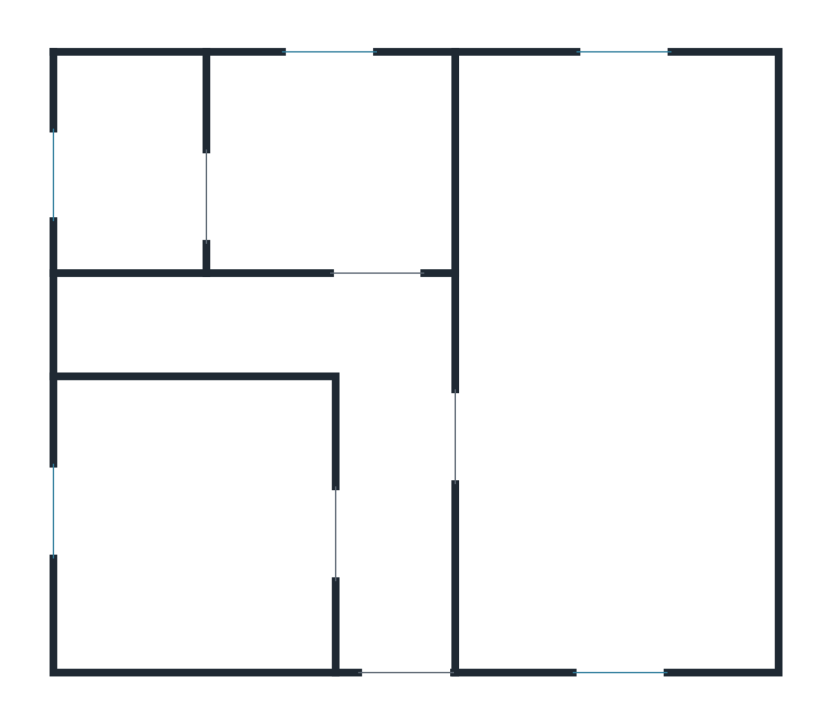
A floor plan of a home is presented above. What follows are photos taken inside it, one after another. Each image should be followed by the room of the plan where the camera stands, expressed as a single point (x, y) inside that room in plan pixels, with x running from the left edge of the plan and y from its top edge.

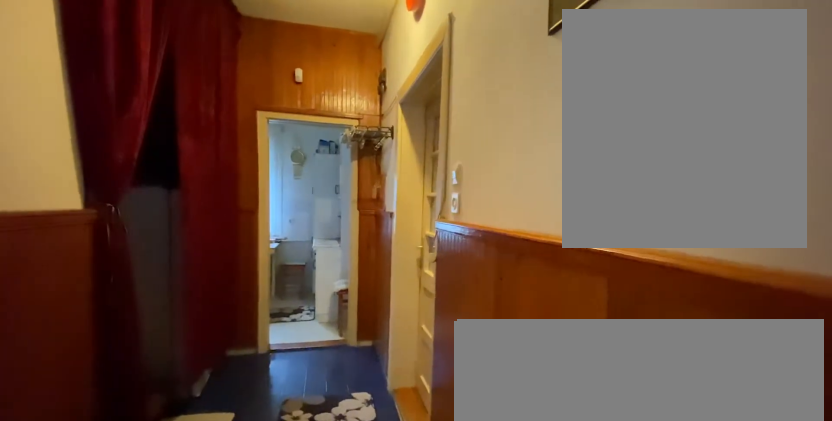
(398, 536)
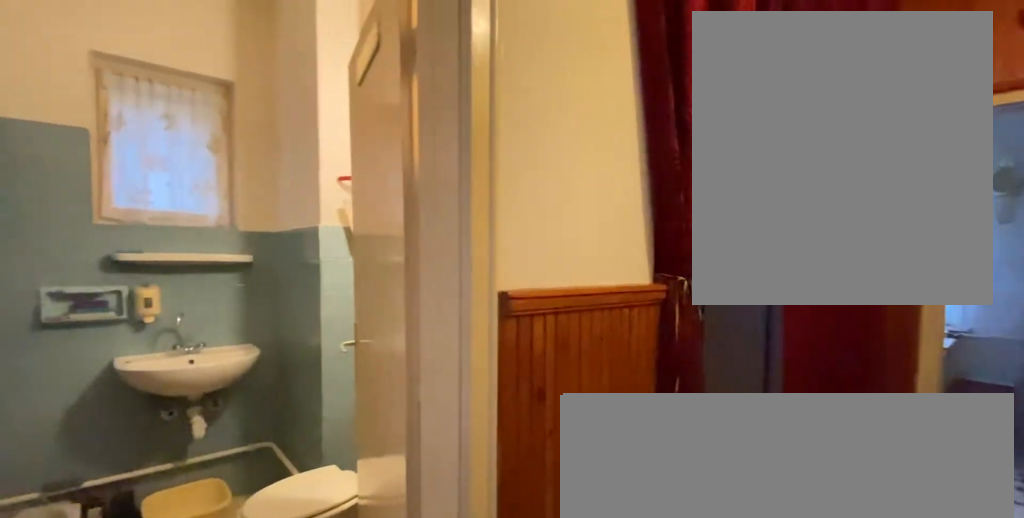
(398, 536)
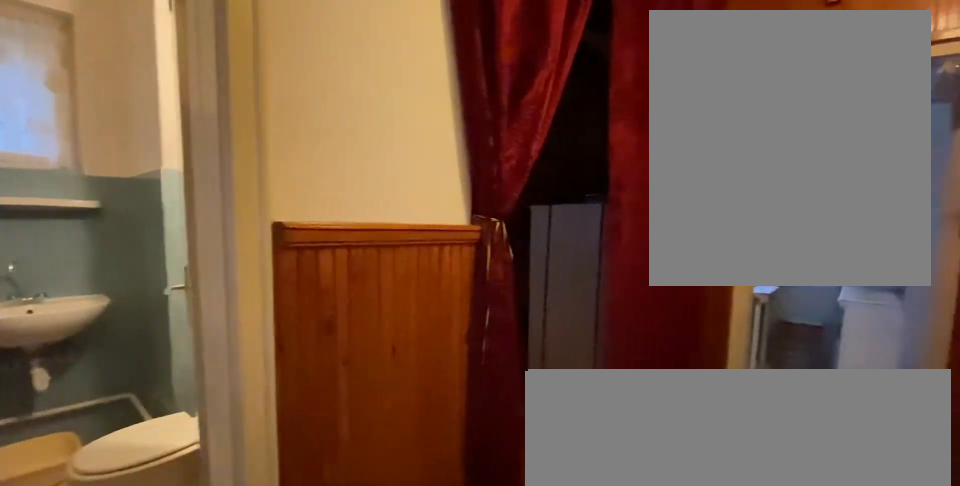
(398, 536)
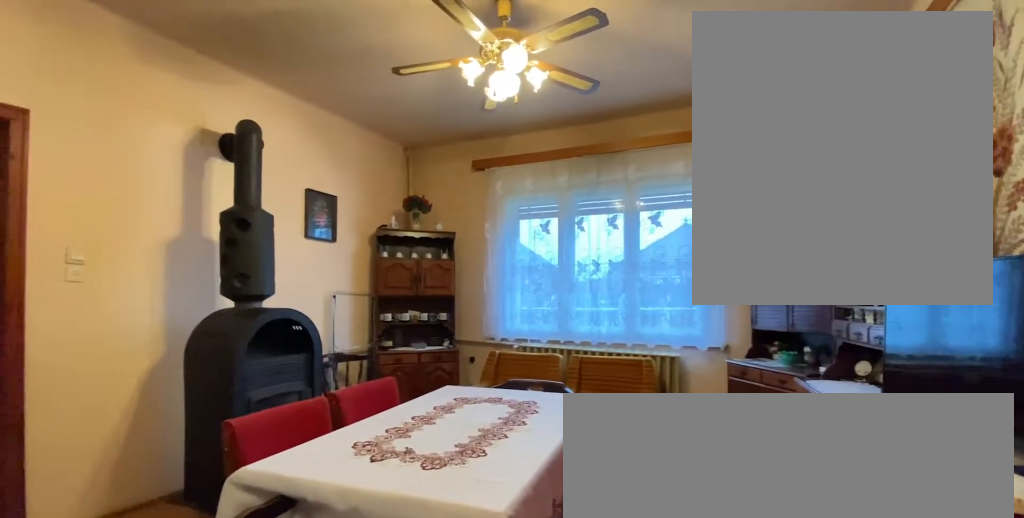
(632, 378)
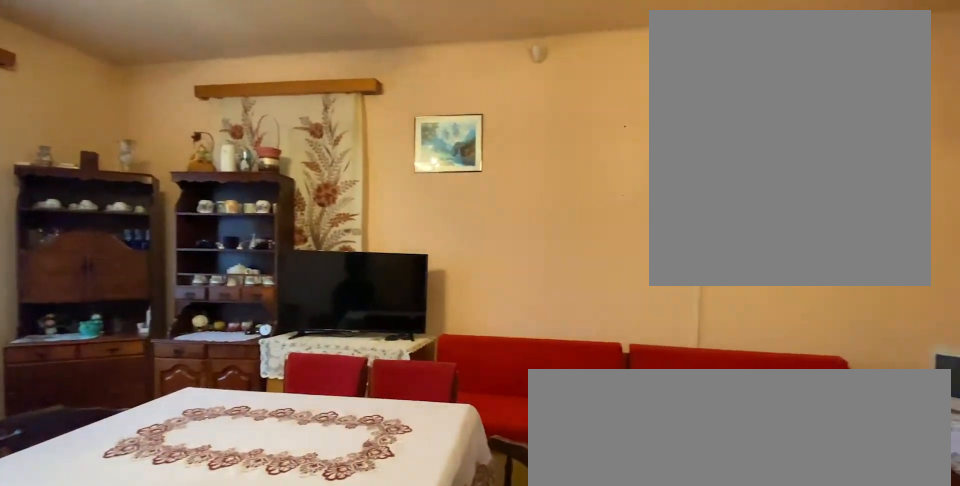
(633, 379)
